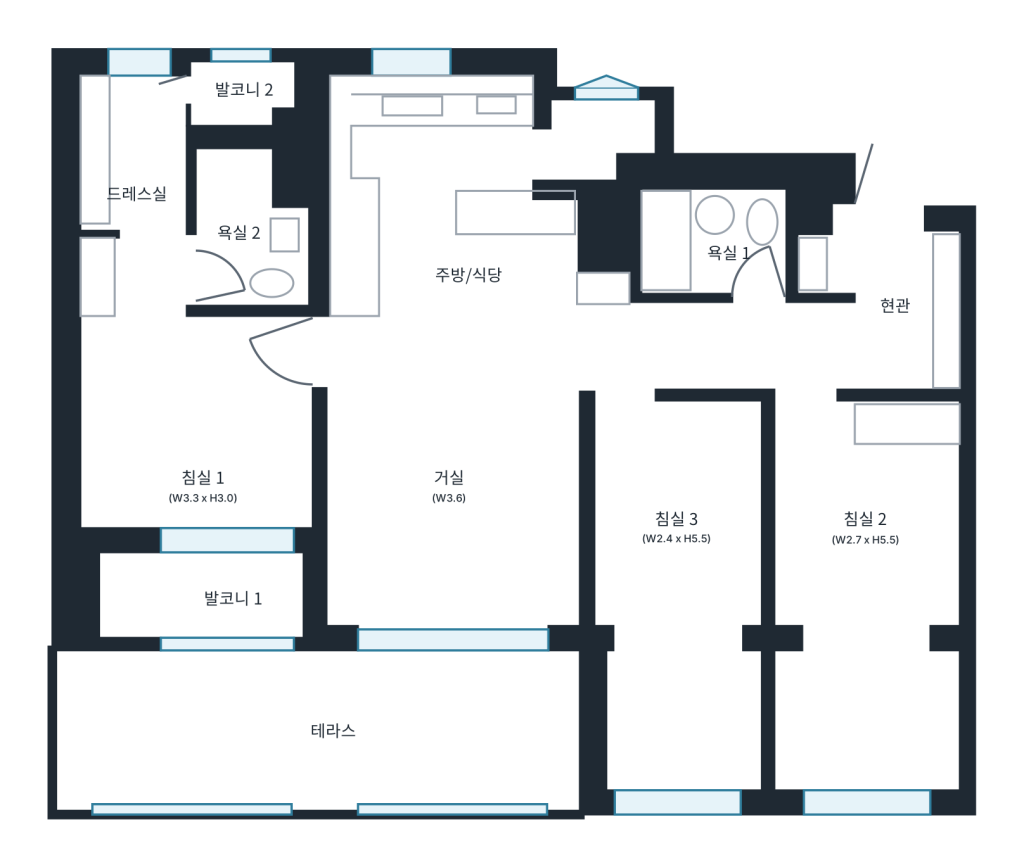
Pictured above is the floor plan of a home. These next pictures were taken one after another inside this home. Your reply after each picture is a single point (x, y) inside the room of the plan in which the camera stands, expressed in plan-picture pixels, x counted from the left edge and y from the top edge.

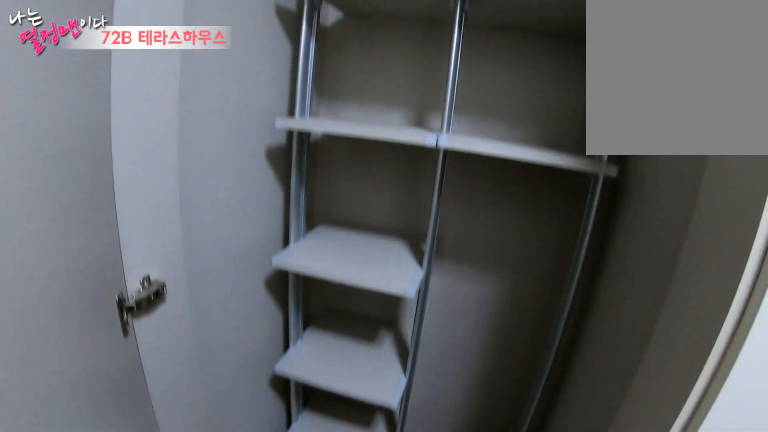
(901, 304)
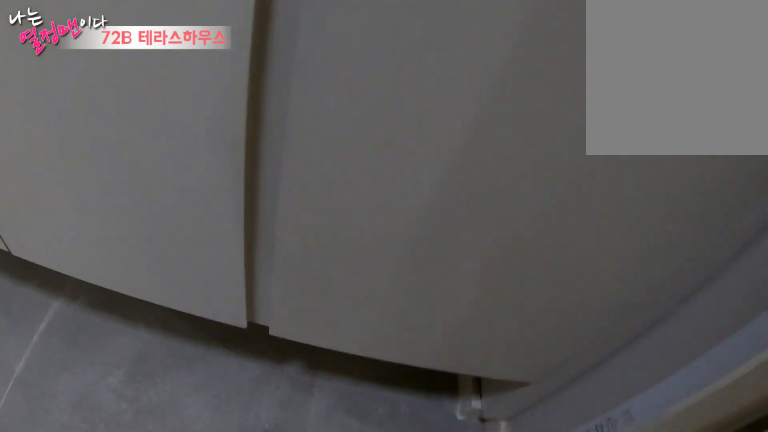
(901, 305)
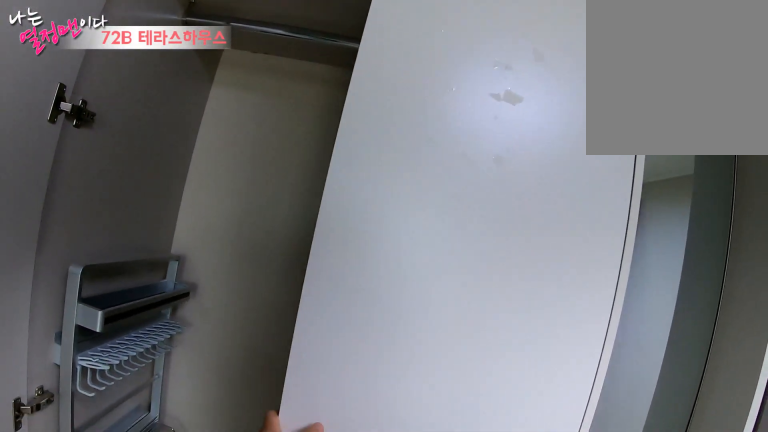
(868, 545)
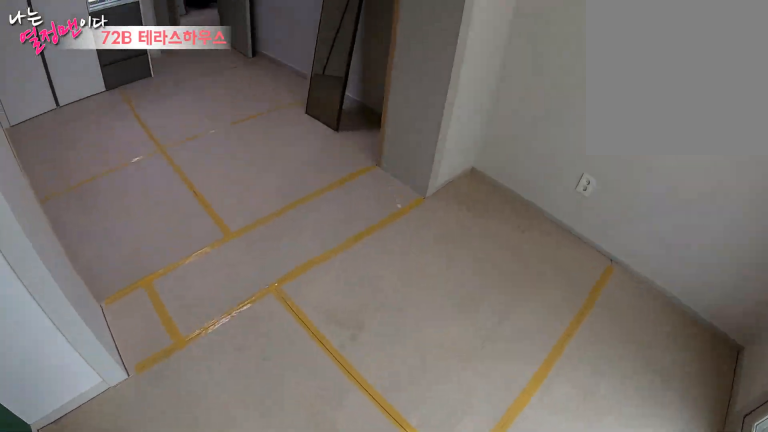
(868, 545)
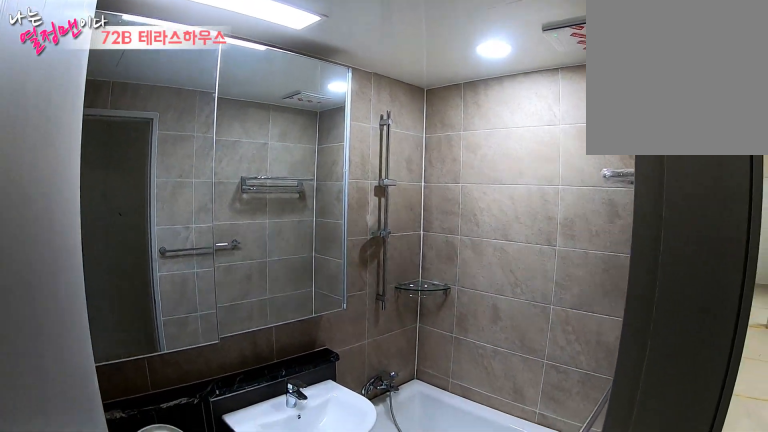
(720, 245)
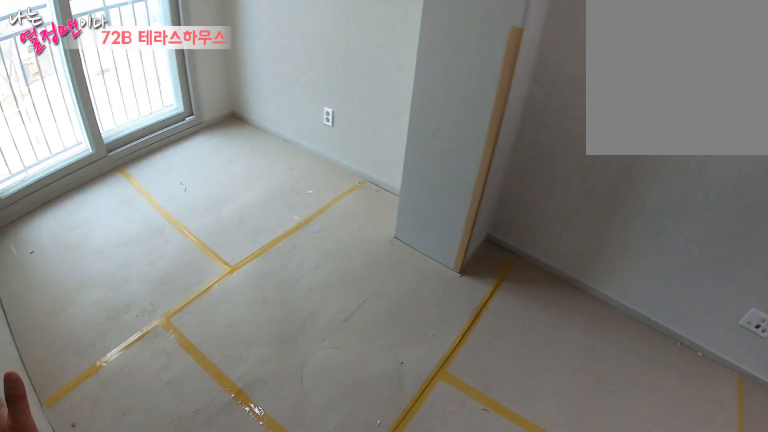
(680, 536)
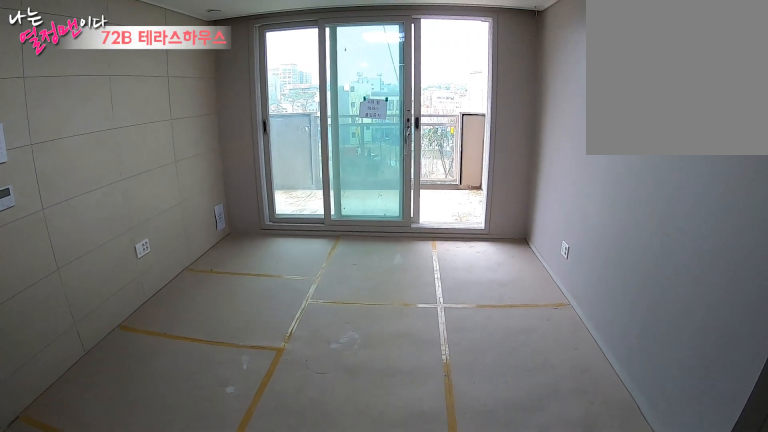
(445, 495)
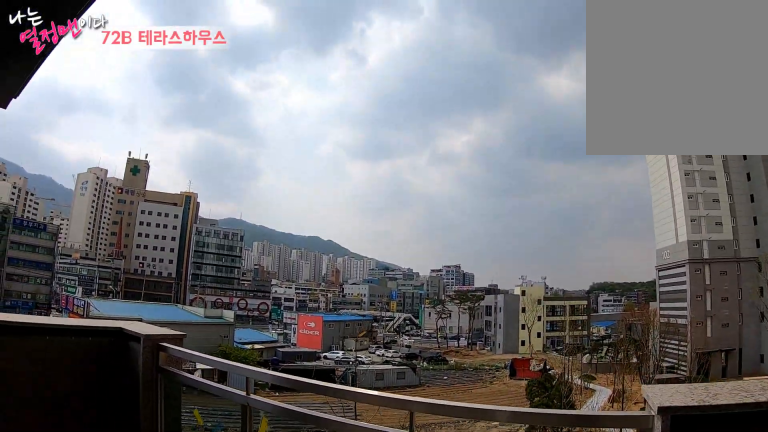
(327, 730)
